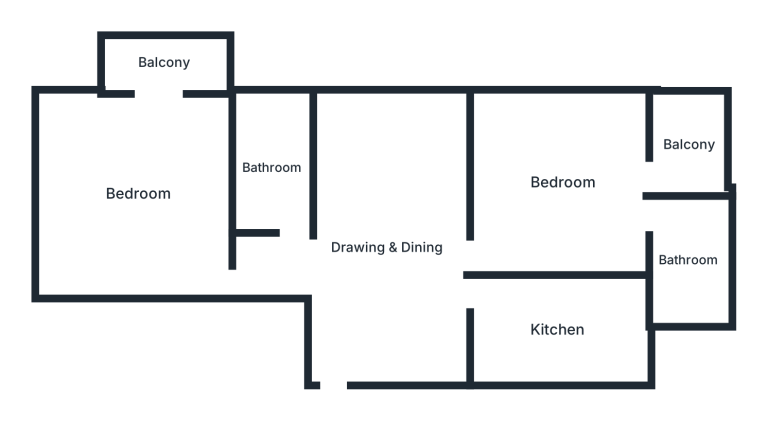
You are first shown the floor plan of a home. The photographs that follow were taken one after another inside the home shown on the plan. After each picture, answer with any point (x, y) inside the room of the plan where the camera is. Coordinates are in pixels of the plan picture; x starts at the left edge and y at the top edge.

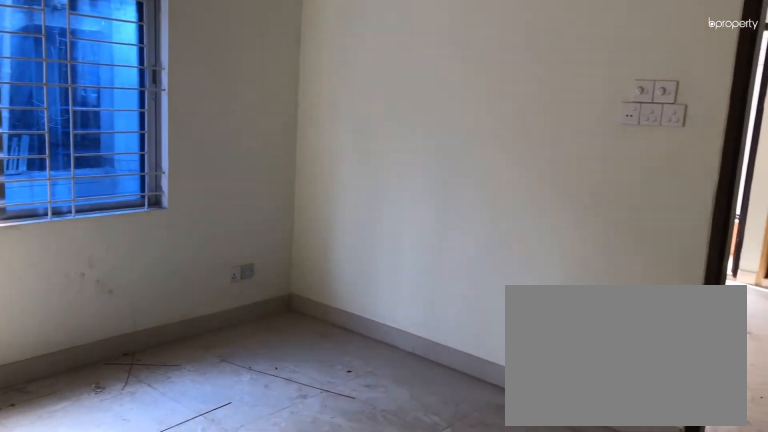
(391, 251)
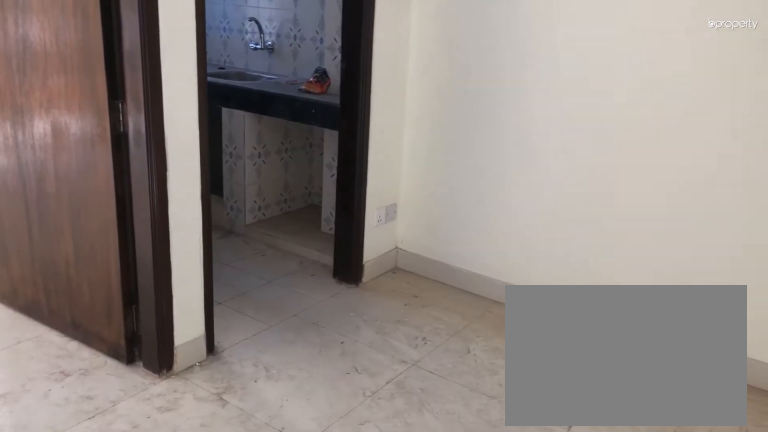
(391, 251)
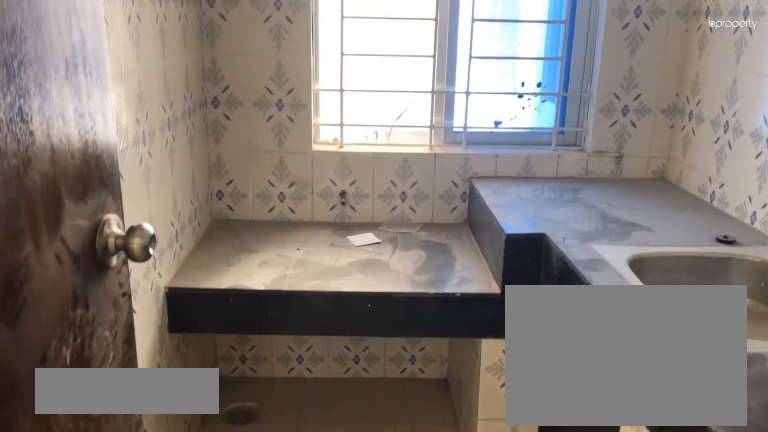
(556, 330)
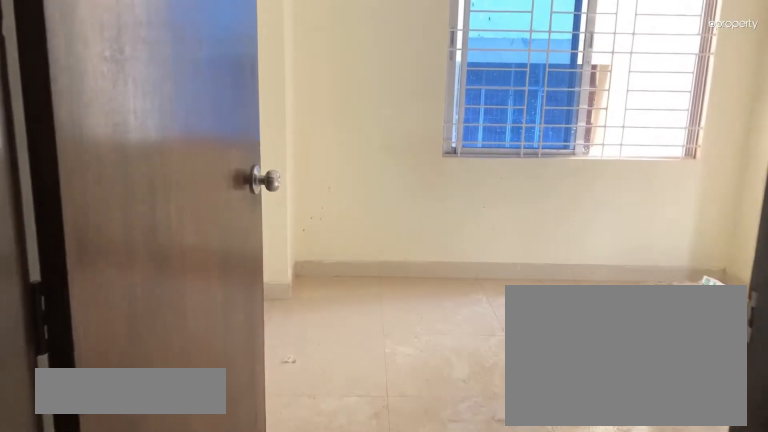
(136, 194)
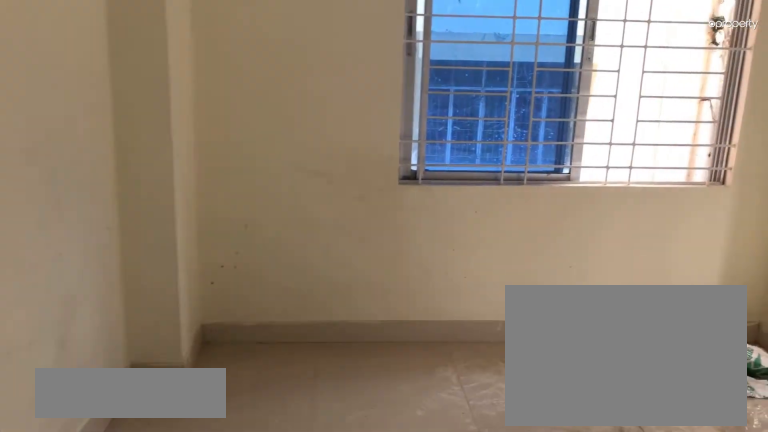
(136, 194)
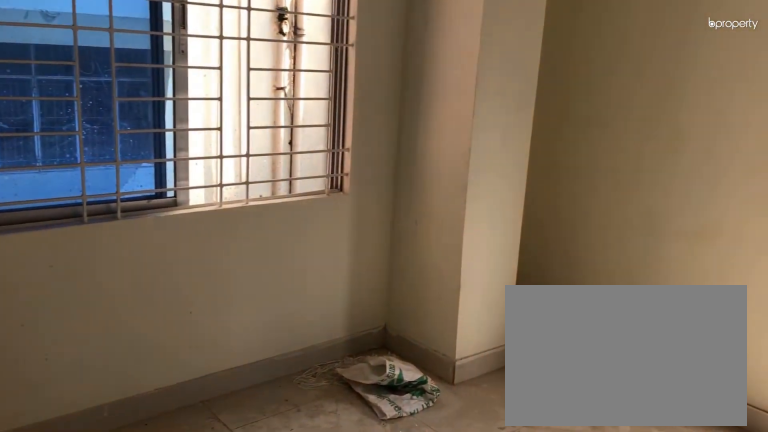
(136, 194)
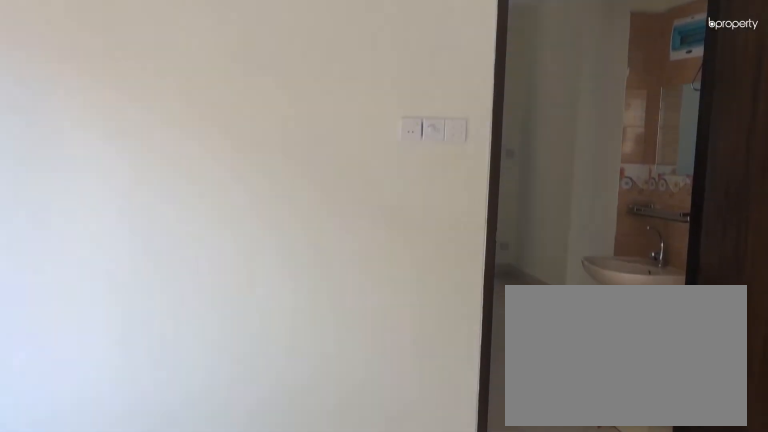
(136, 194)
